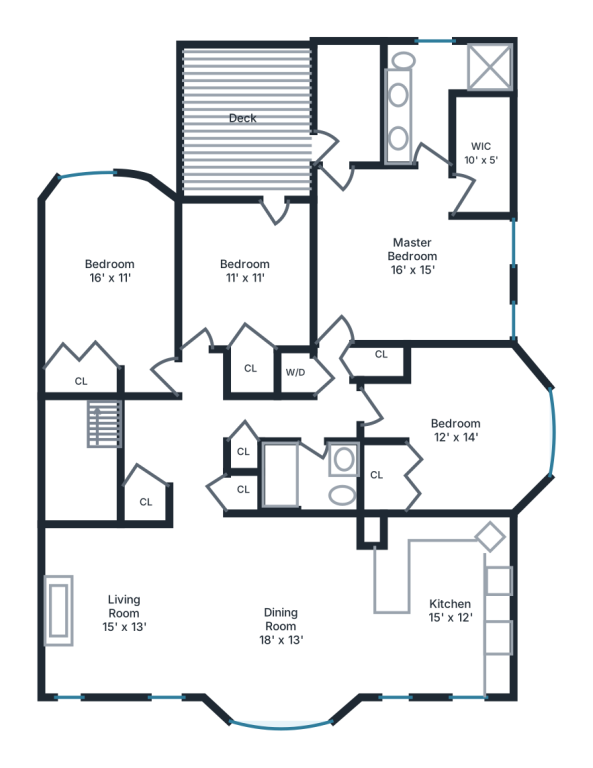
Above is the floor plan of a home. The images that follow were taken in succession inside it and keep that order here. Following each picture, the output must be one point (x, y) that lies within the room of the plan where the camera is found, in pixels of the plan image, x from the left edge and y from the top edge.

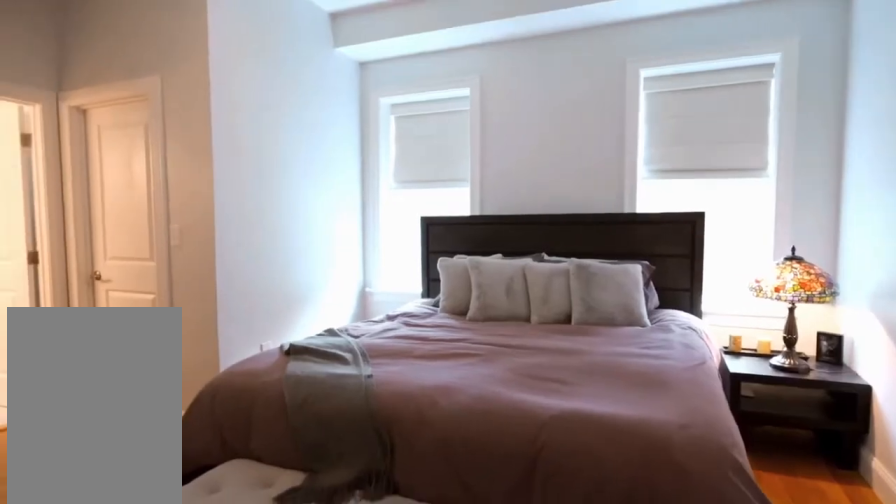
(410, 257)
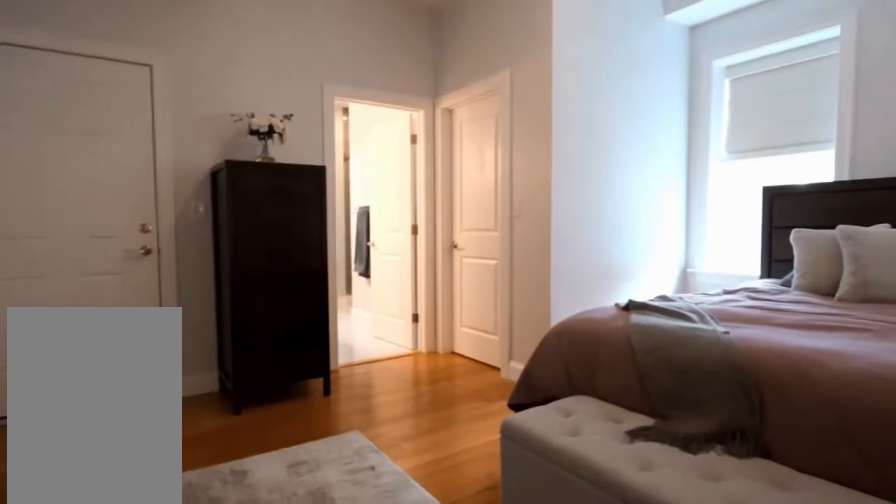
(410, 257)
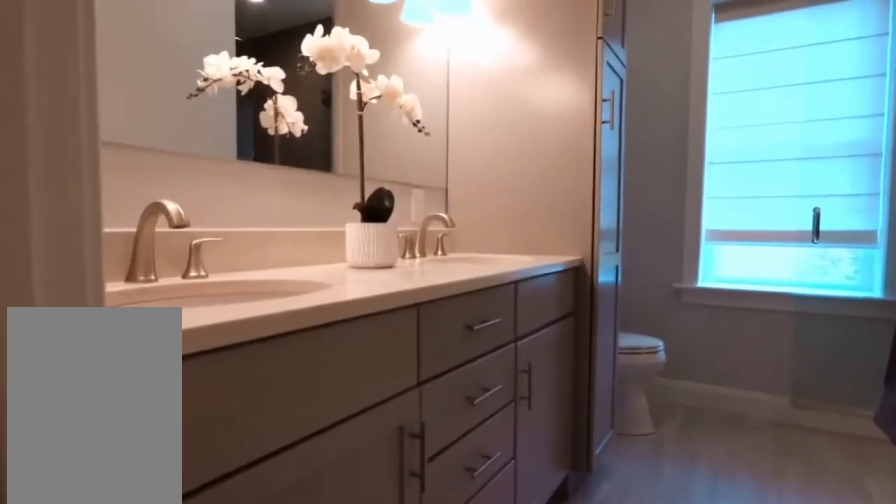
(431, 93)
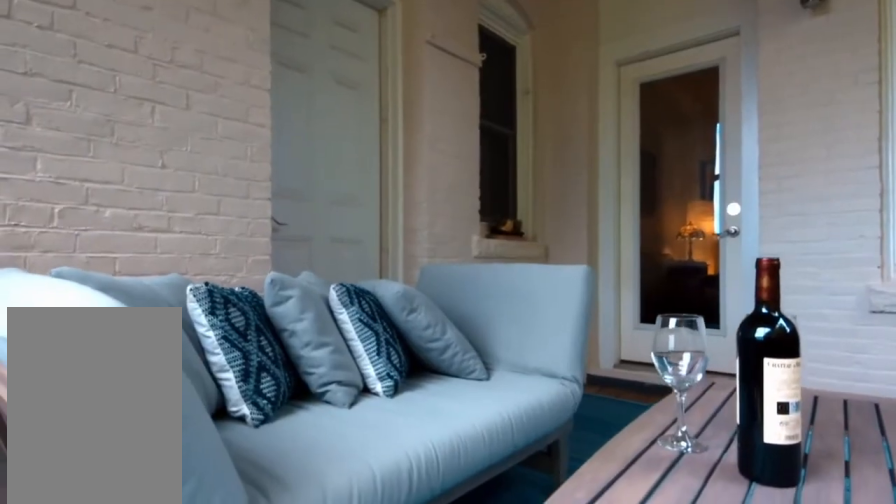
(246, 121)
